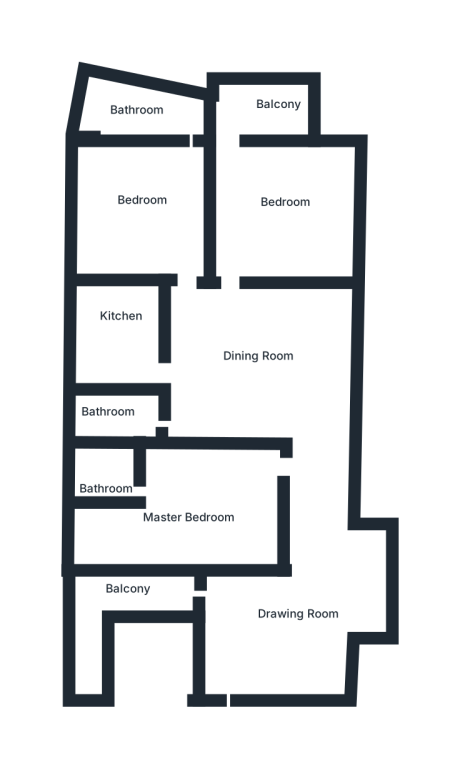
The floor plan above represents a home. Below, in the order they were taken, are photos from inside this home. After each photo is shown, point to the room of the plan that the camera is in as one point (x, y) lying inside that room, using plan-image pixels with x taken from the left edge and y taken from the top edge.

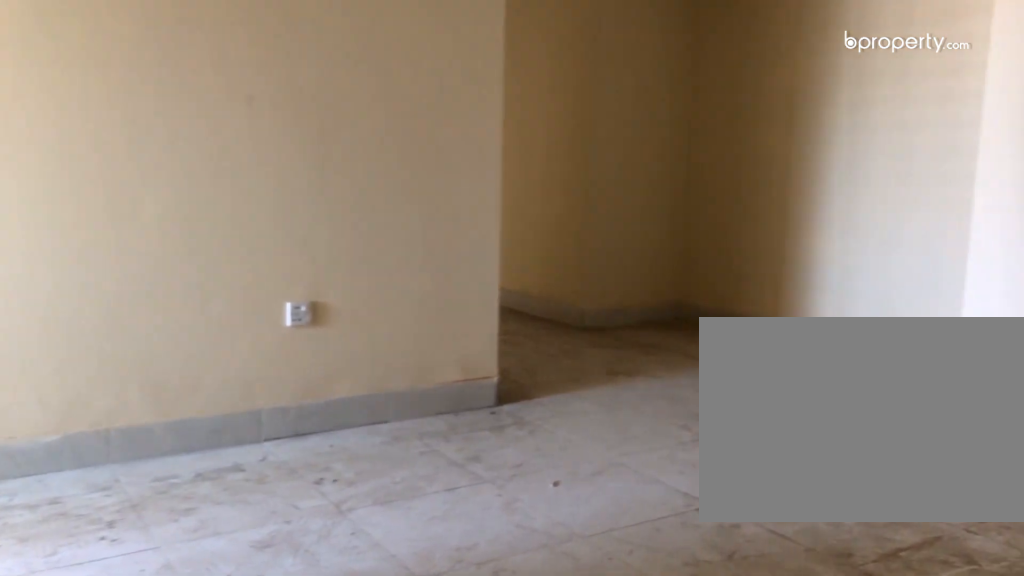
(287, 633)
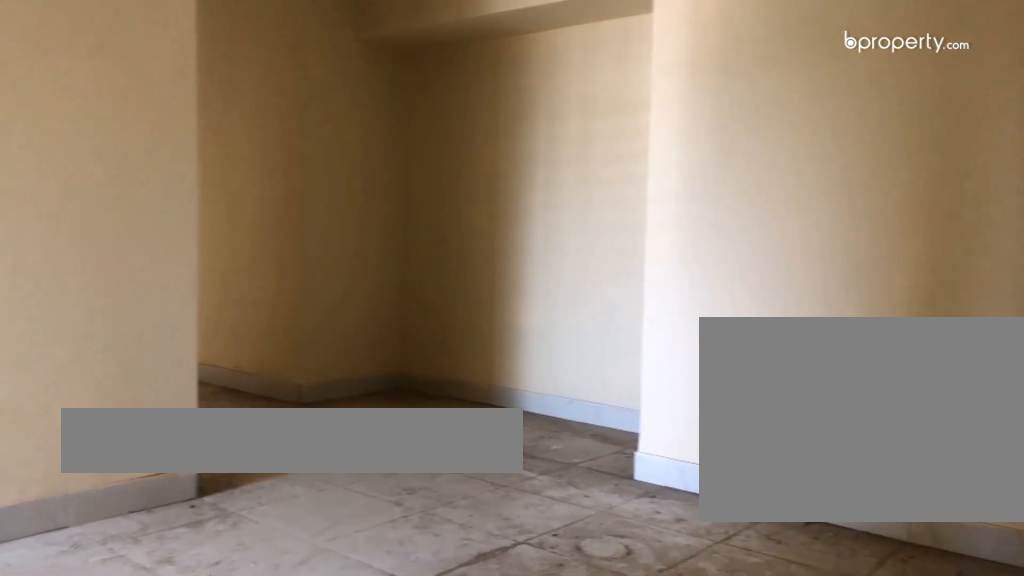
(287, 633)
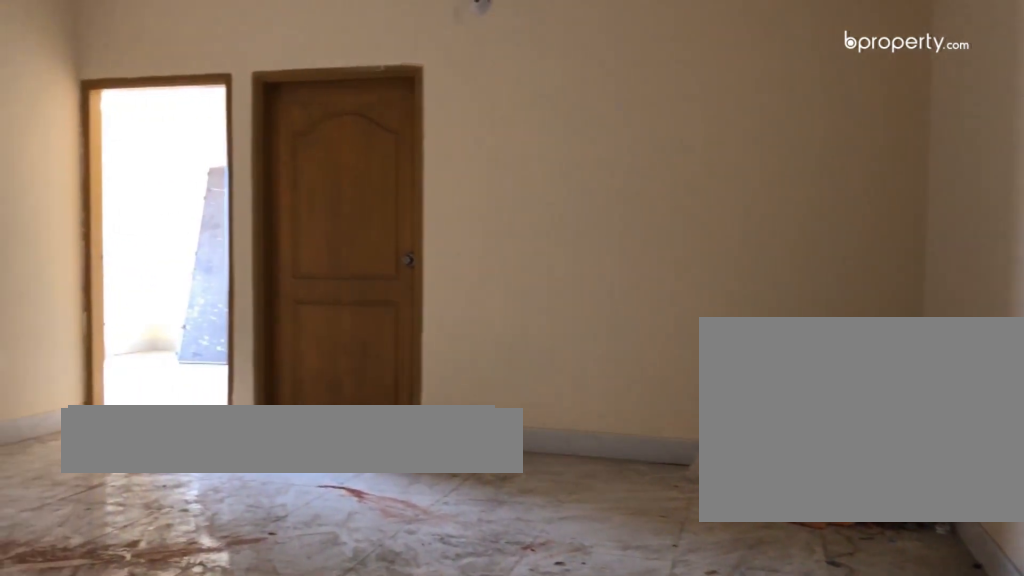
(275, 363)
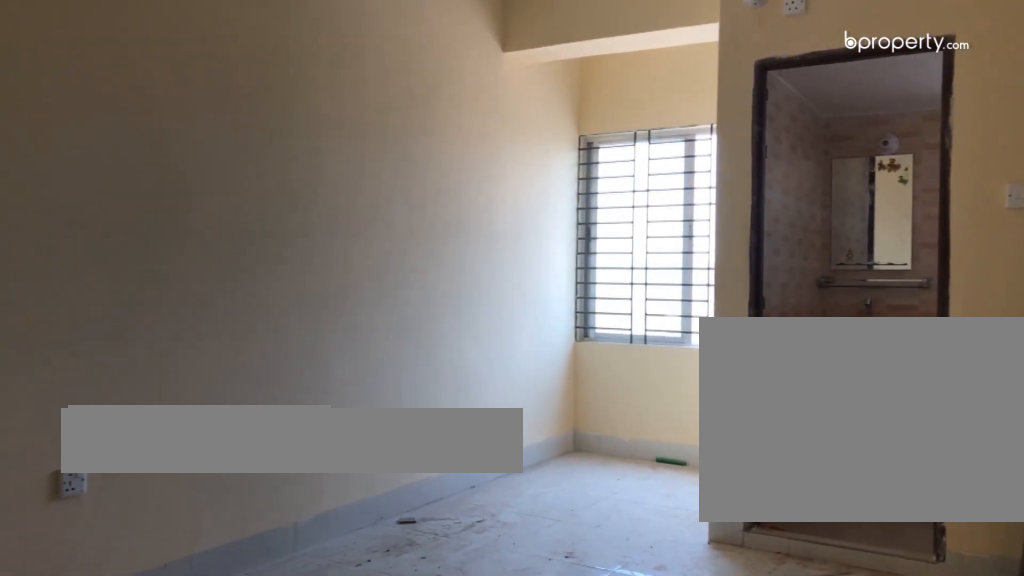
(203, 504)
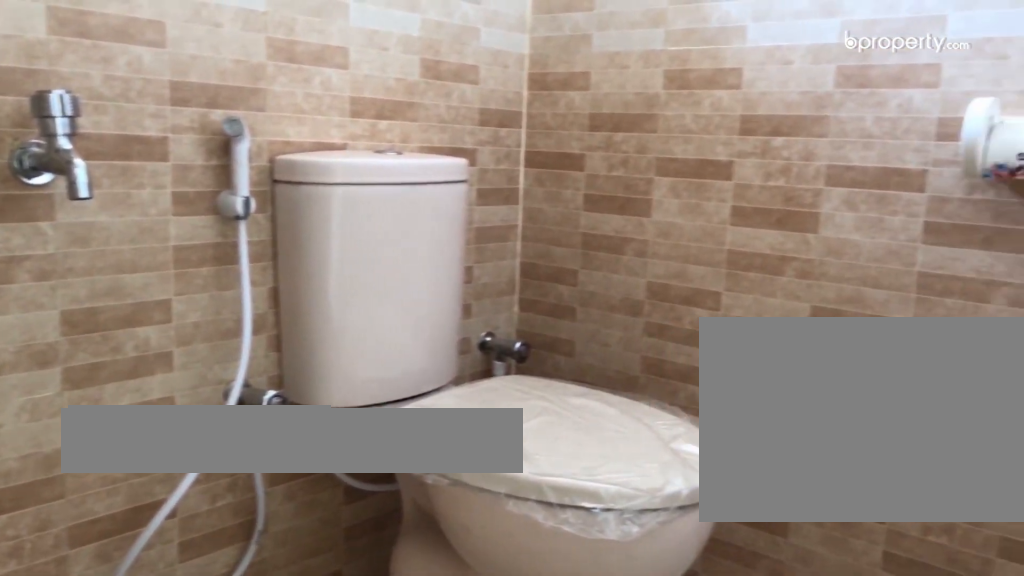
(110, 472)
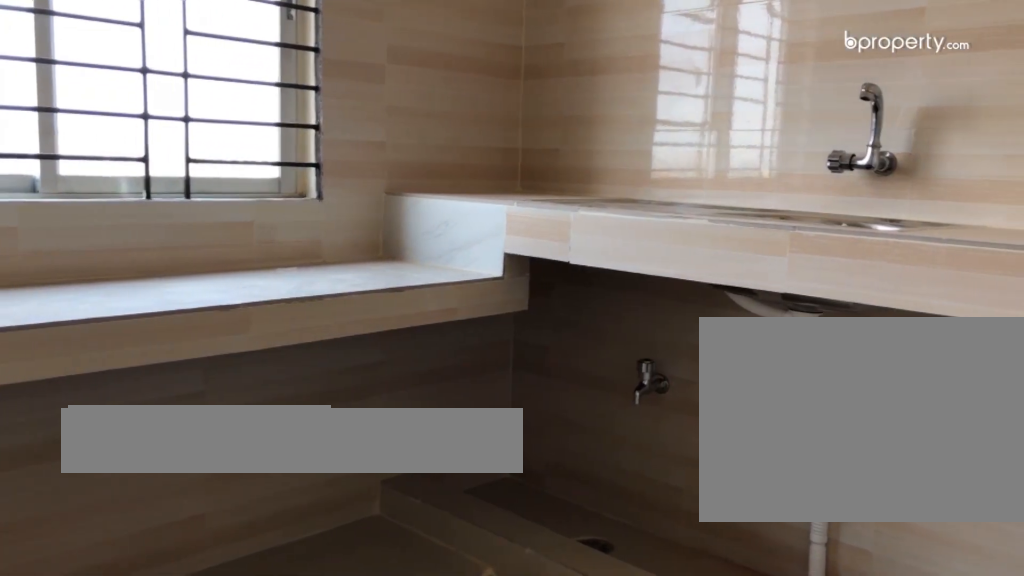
(126, 337)
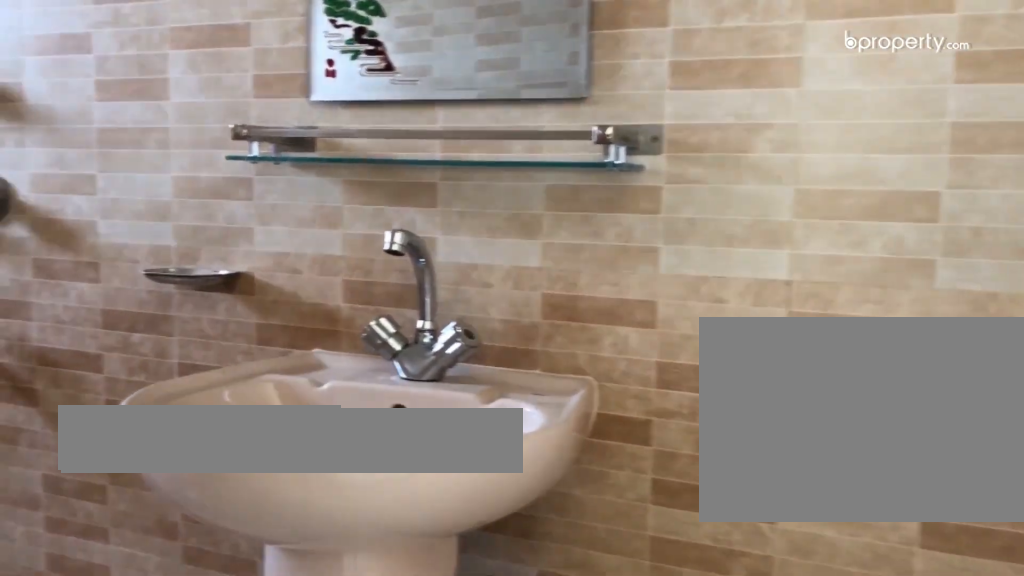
(148, 116)
